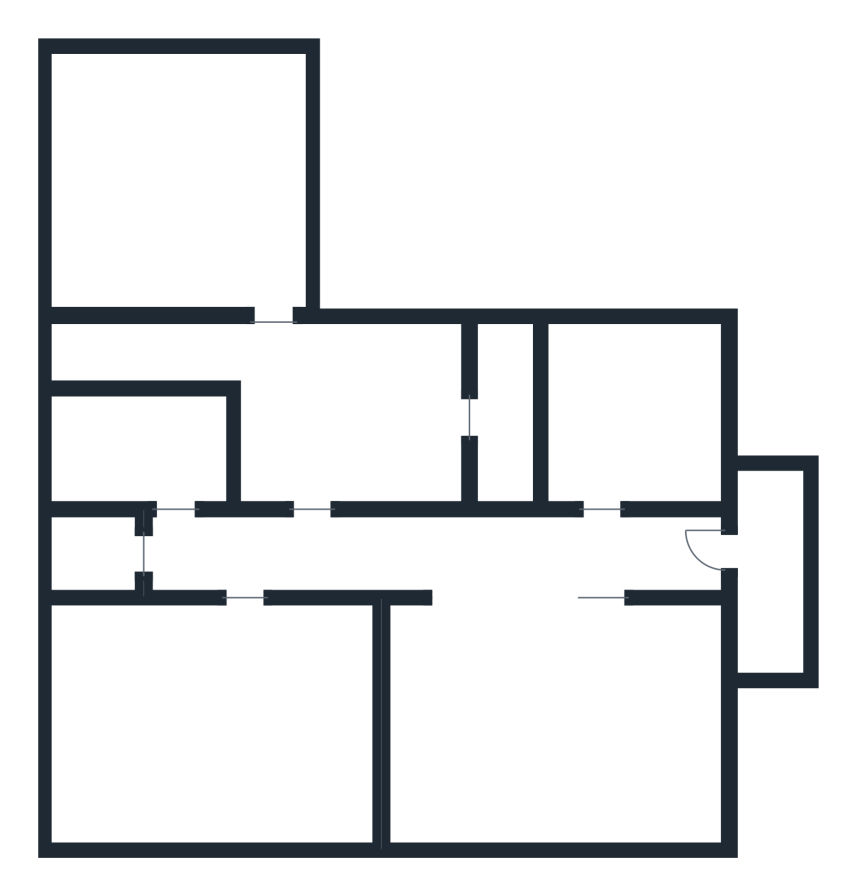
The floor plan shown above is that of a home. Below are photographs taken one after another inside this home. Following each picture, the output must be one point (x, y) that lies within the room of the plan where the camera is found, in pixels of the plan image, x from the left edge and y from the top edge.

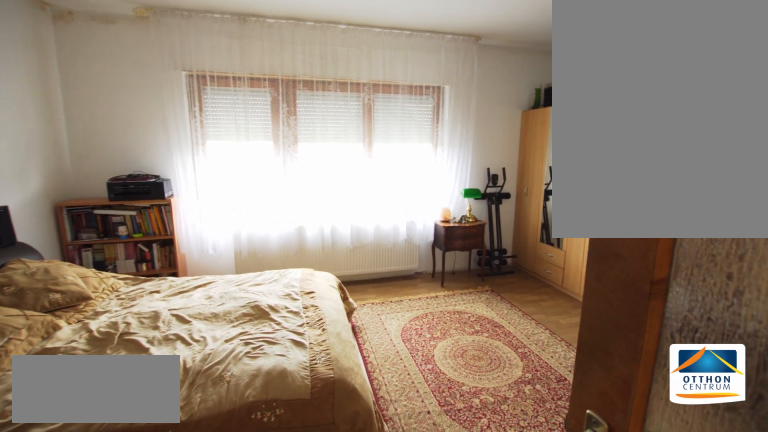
(562, 718)
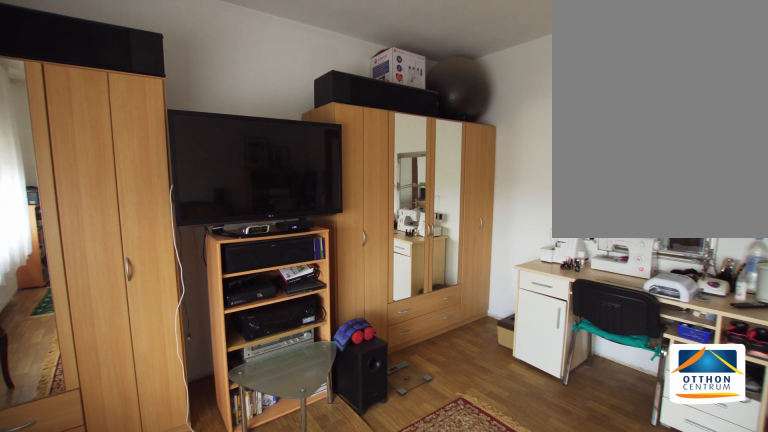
(561, 718)
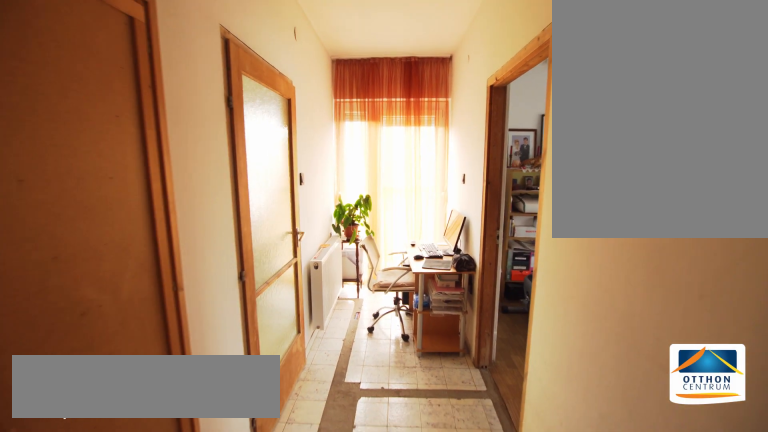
(640, 559)
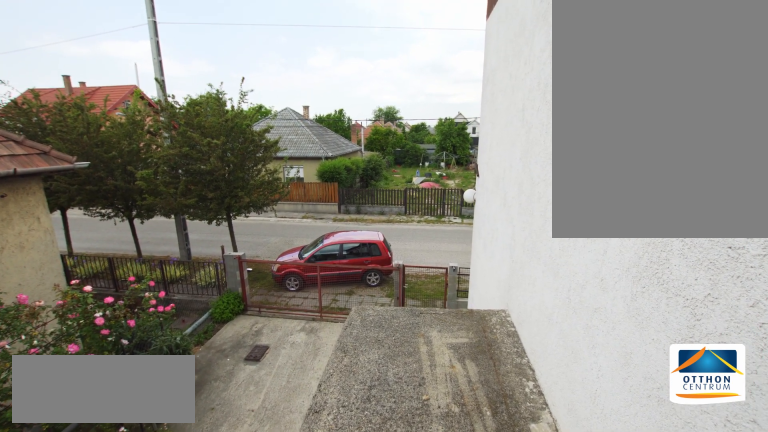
(773, 560)
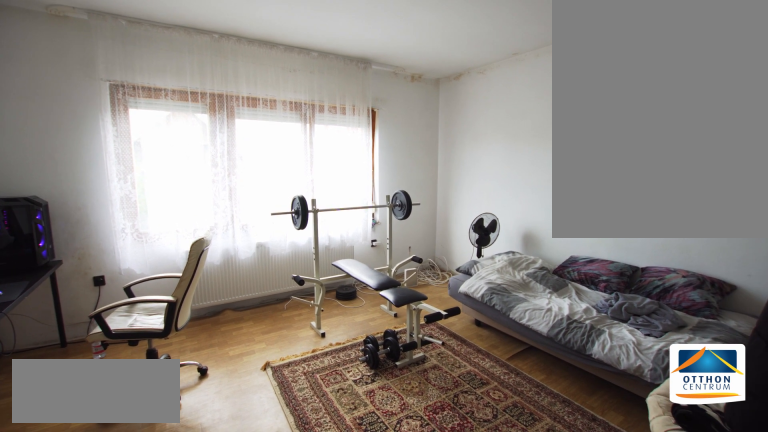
(206, 728)
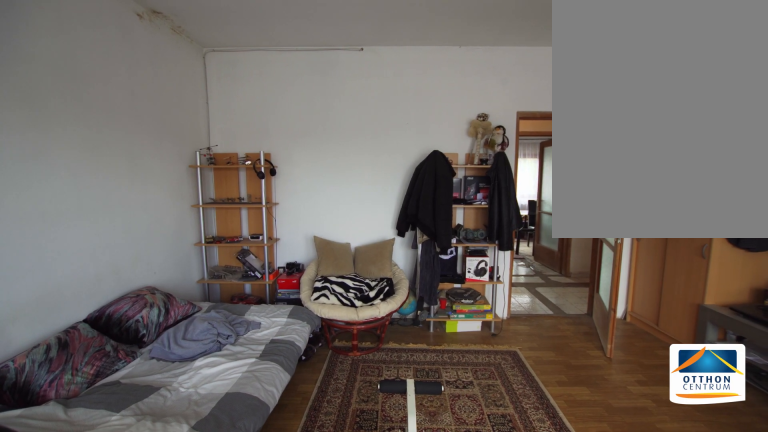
(207, 728)
